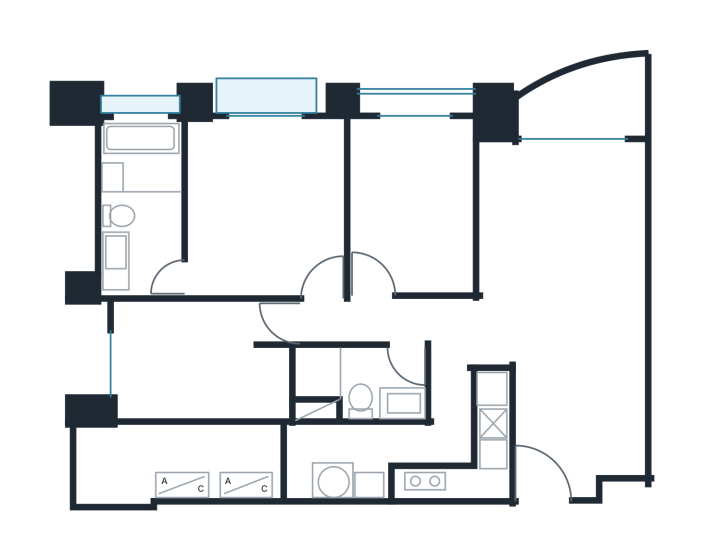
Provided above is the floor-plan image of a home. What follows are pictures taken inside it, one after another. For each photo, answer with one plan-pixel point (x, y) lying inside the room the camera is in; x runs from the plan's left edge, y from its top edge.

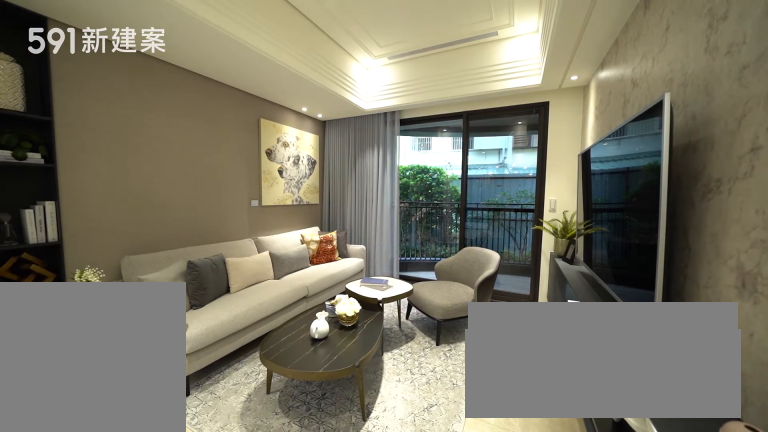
(564, 214)
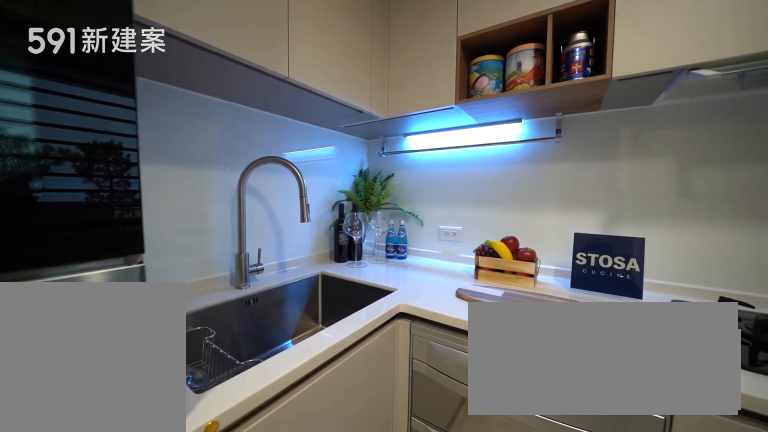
(446, 462)
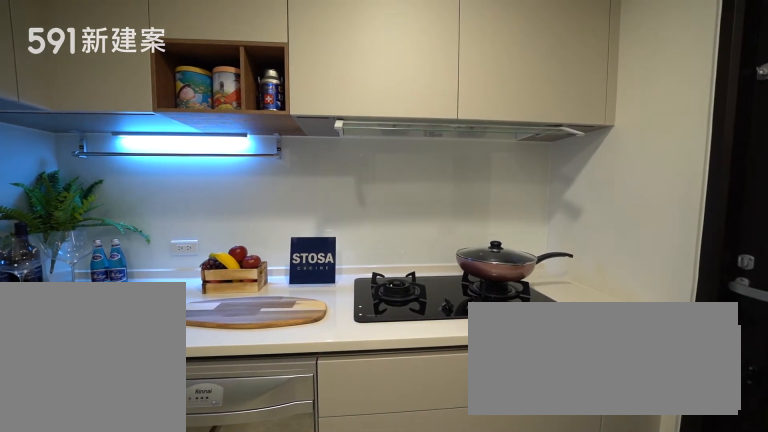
(446, 462)
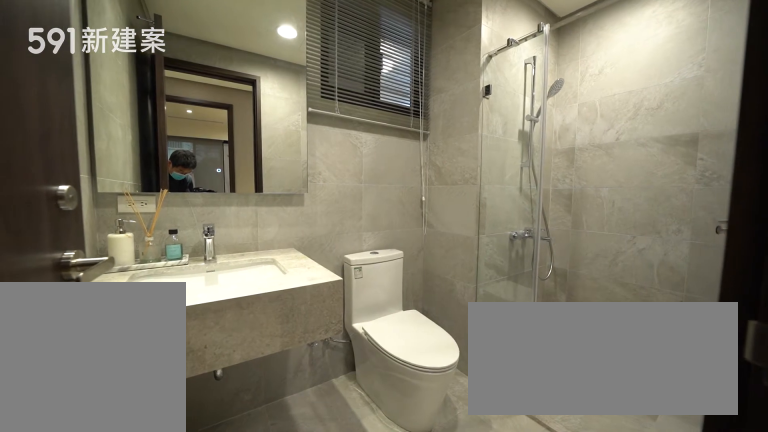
(360, 382)
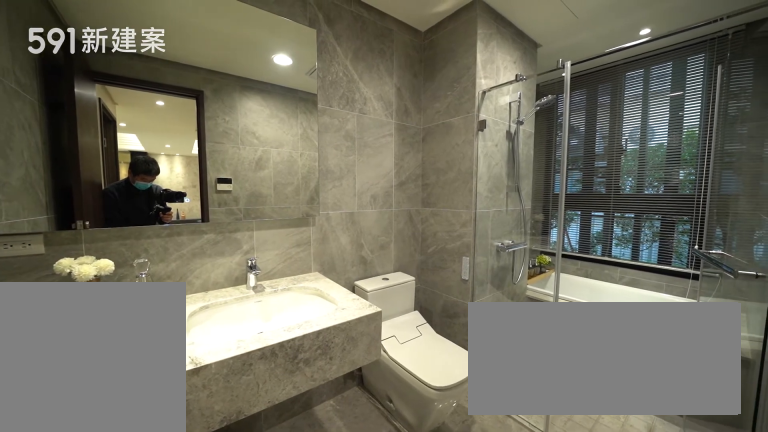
(143, 203)
